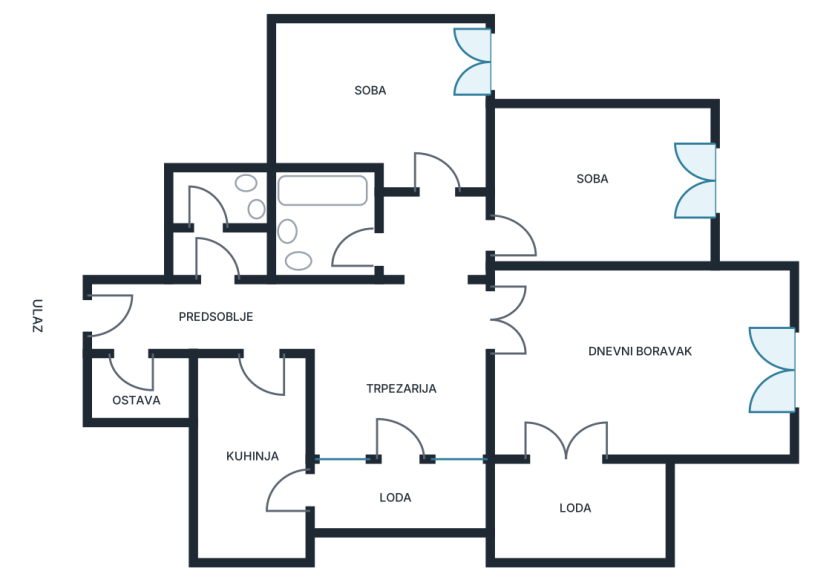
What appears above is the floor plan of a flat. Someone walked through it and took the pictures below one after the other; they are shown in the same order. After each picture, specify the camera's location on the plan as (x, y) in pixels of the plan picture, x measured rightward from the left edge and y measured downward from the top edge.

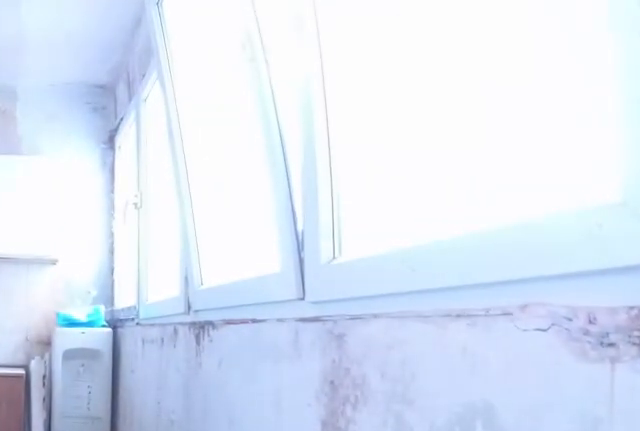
(318, 496)
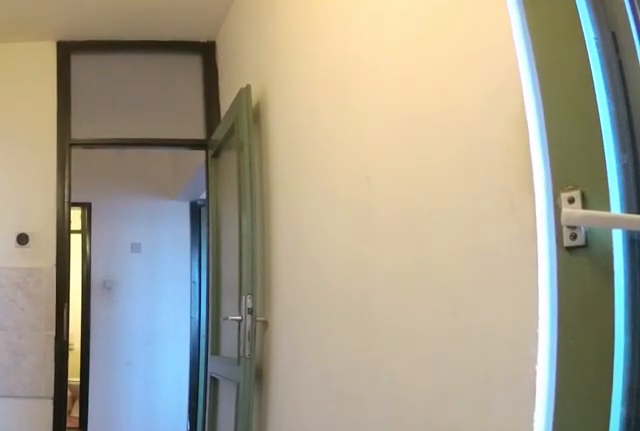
(260, 548)
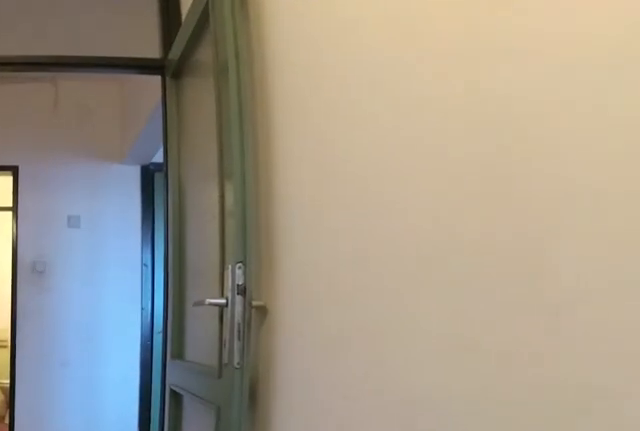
(260, 497)
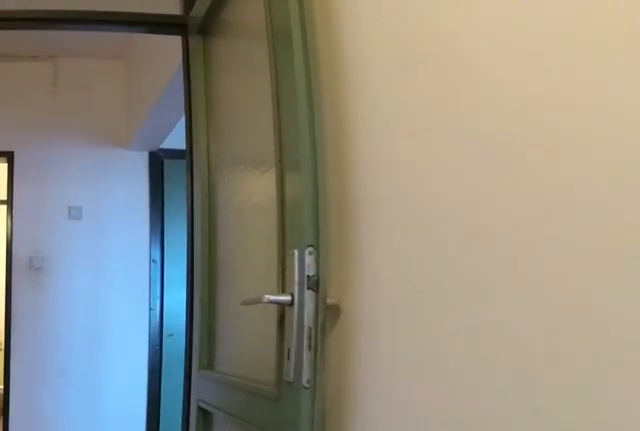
(260, 477)
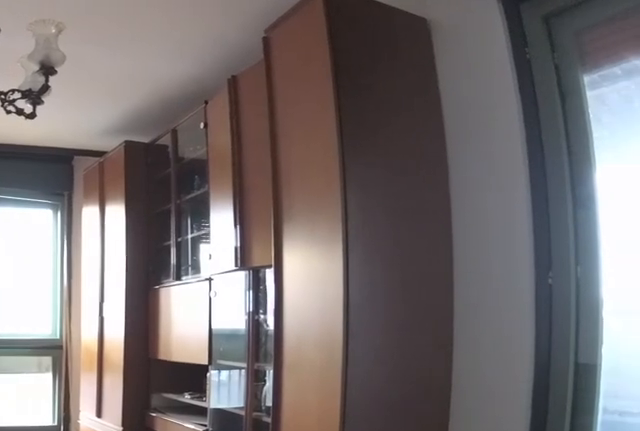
(489, 322)
